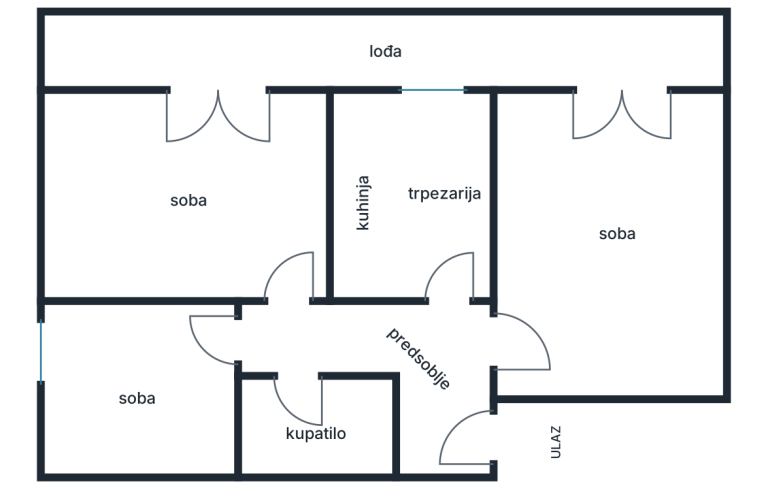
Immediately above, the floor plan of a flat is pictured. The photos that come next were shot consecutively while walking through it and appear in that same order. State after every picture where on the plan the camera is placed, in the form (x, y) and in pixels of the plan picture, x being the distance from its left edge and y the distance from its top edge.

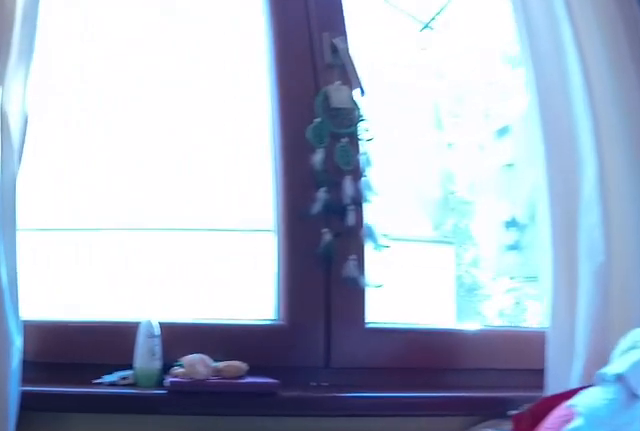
(142, 339)
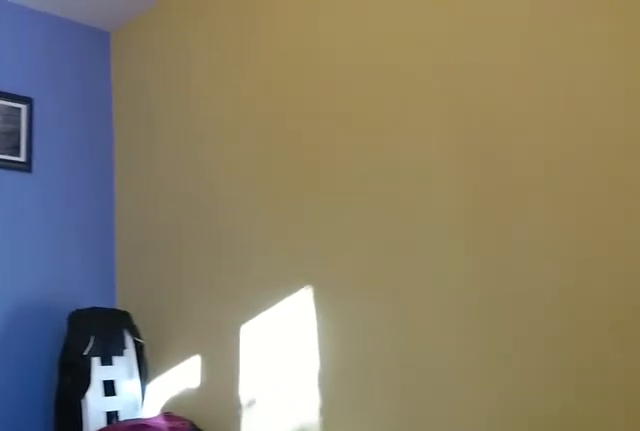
(90, 318)
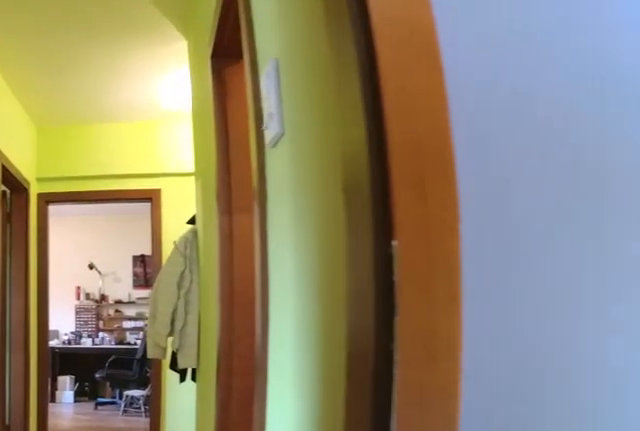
(196, 338)
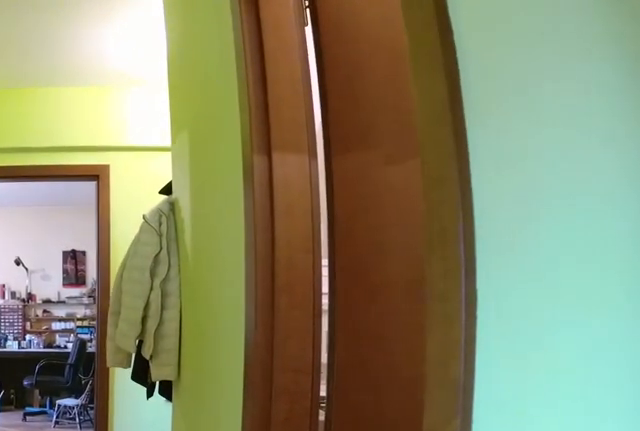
(233, 339)
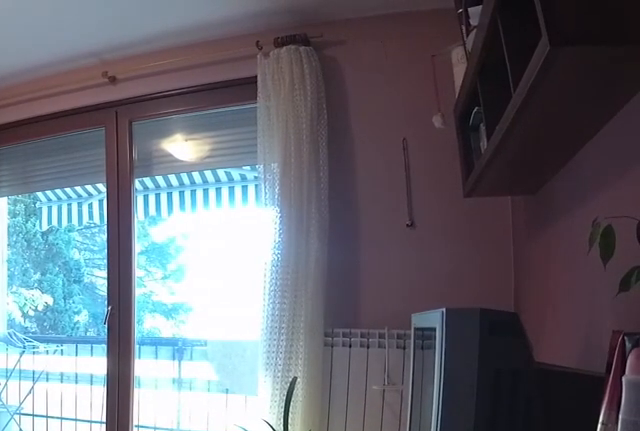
(272, 315)
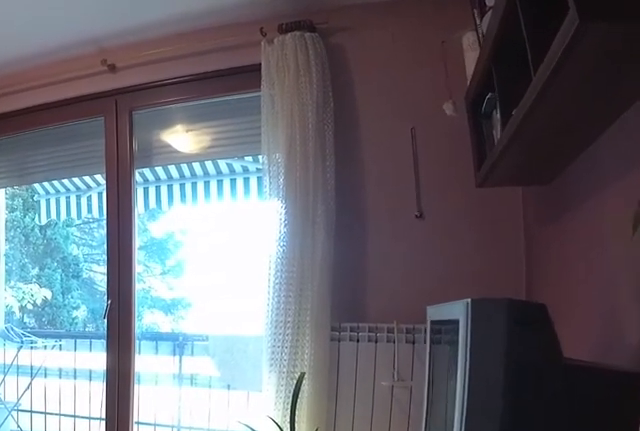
(267, 310)
